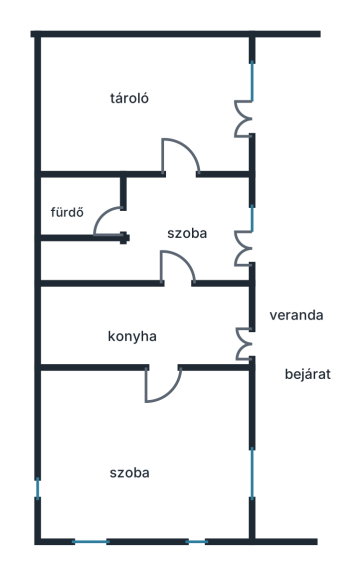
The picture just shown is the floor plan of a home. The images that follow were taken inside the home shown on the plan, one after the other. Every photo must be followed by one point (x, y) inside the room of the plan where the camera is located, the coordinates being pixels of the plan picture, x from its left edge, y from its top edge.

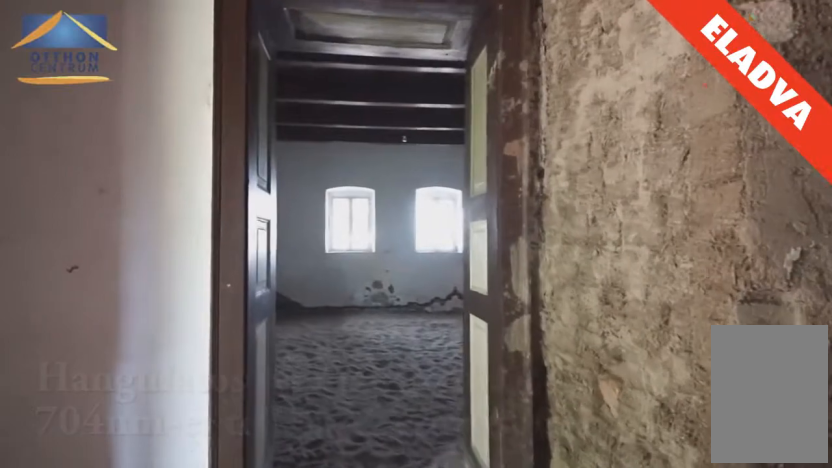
(159, 365)
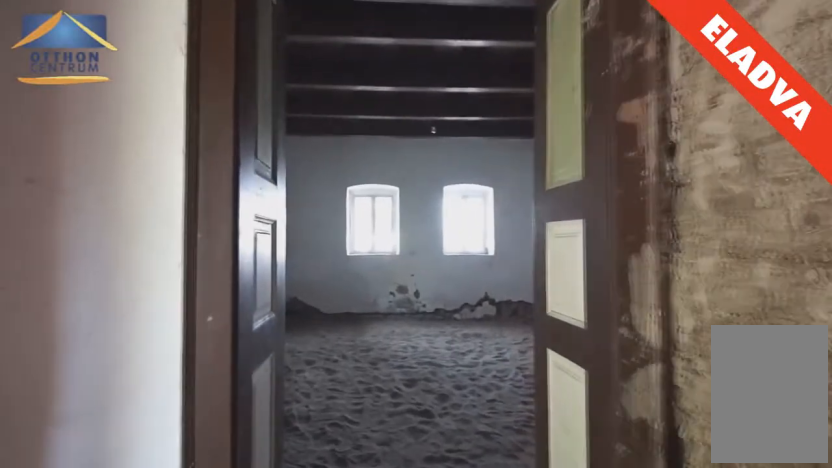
(161, 374)
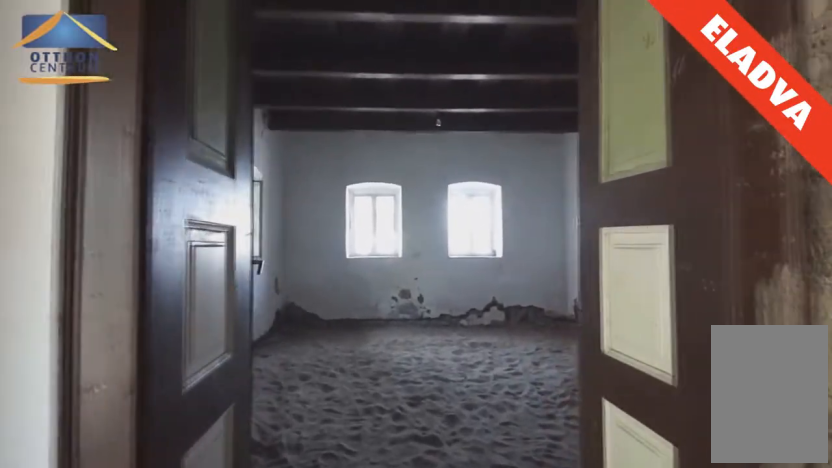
(162, 379)
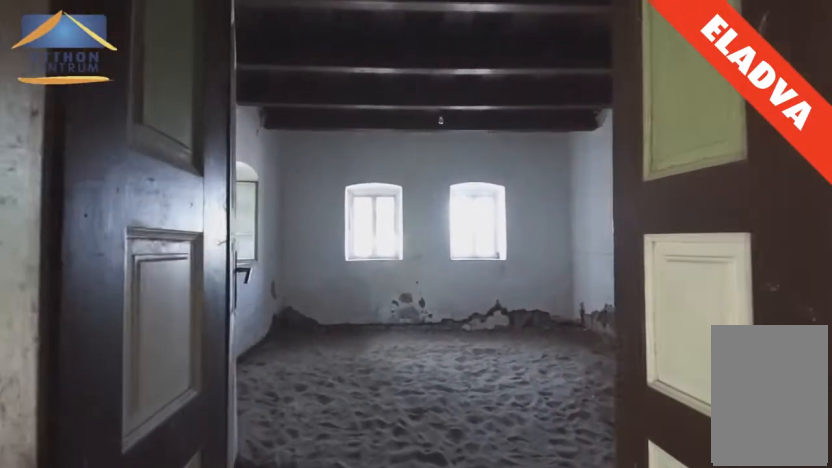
(162, 383)
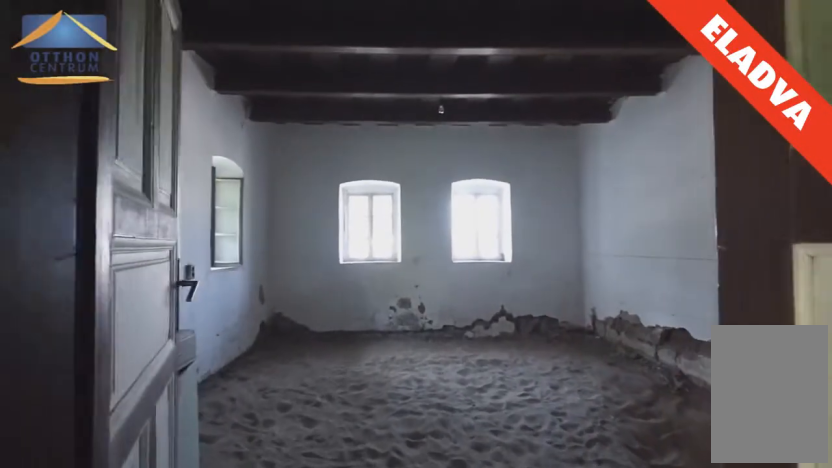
(162, 389)
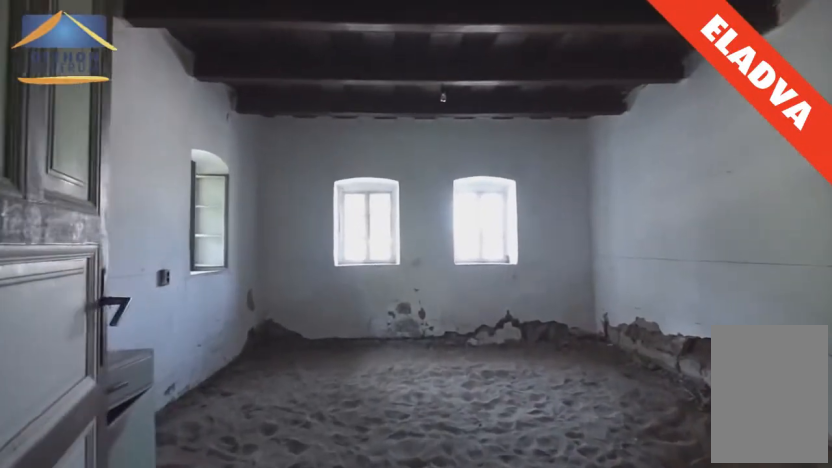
(162, 410)
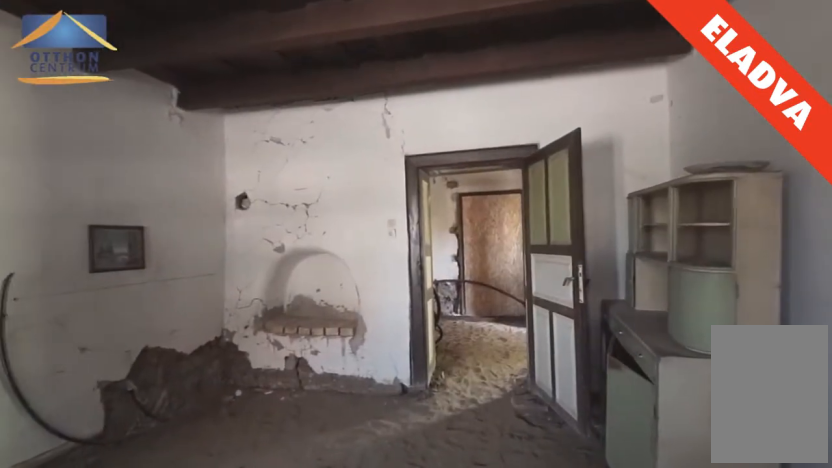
(163, 450)
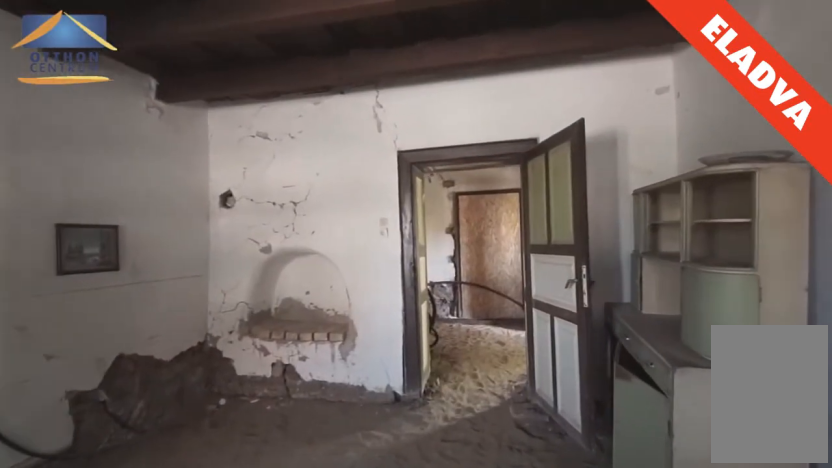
(163, 462)
